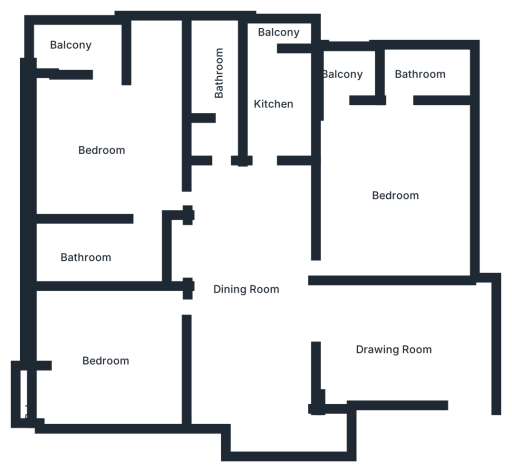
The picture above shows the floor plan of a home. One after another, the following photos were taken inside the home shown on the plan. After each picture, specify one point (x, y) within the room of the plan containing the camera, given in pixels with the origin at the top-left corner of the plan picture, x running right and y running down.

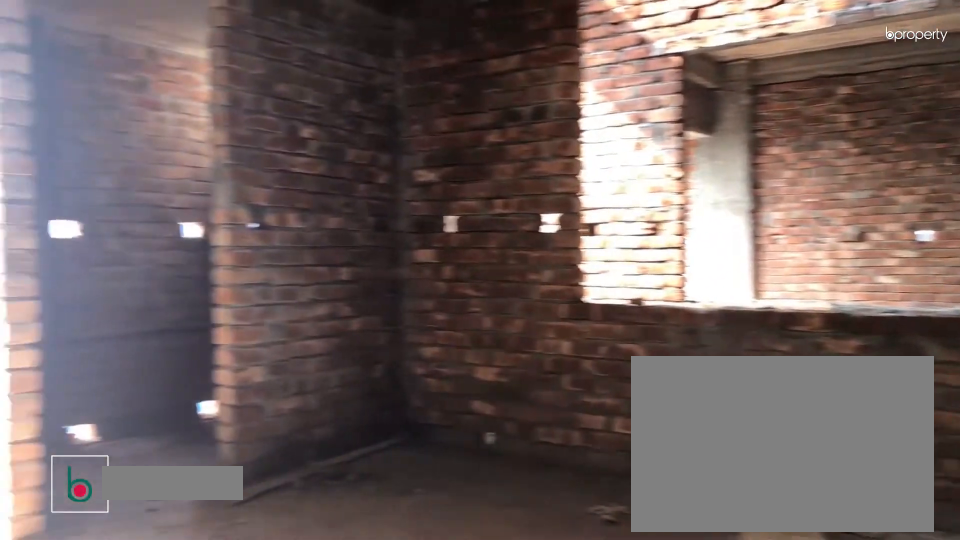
(389, 195)
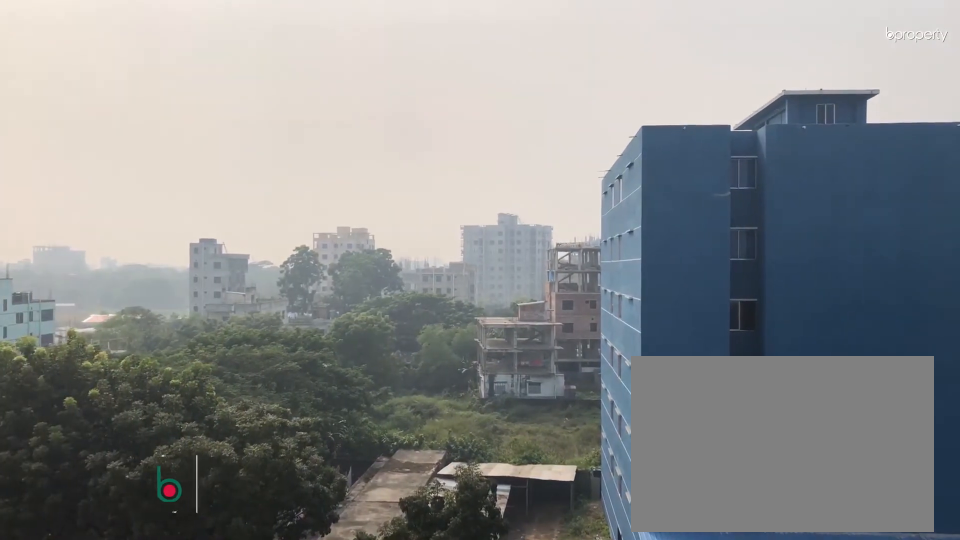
(338, 71)
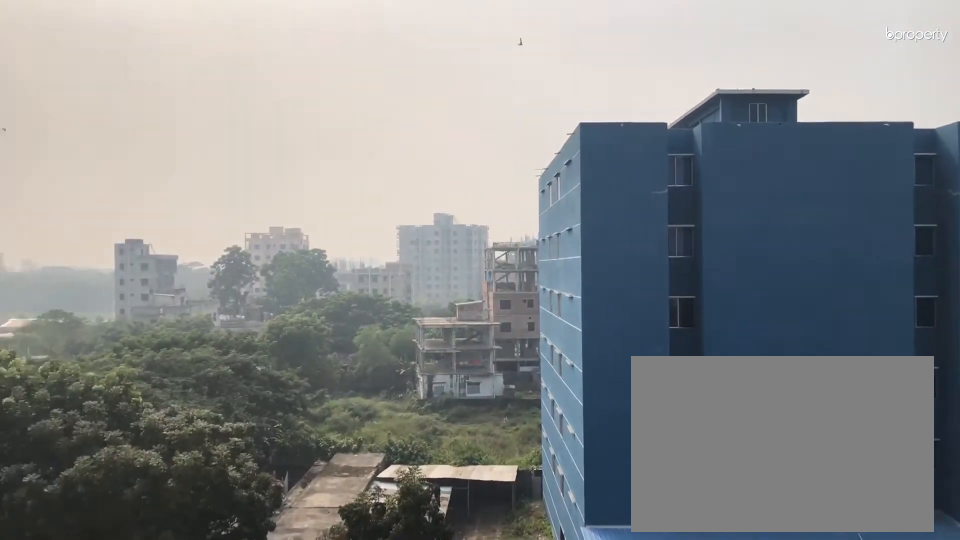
(338, 71)
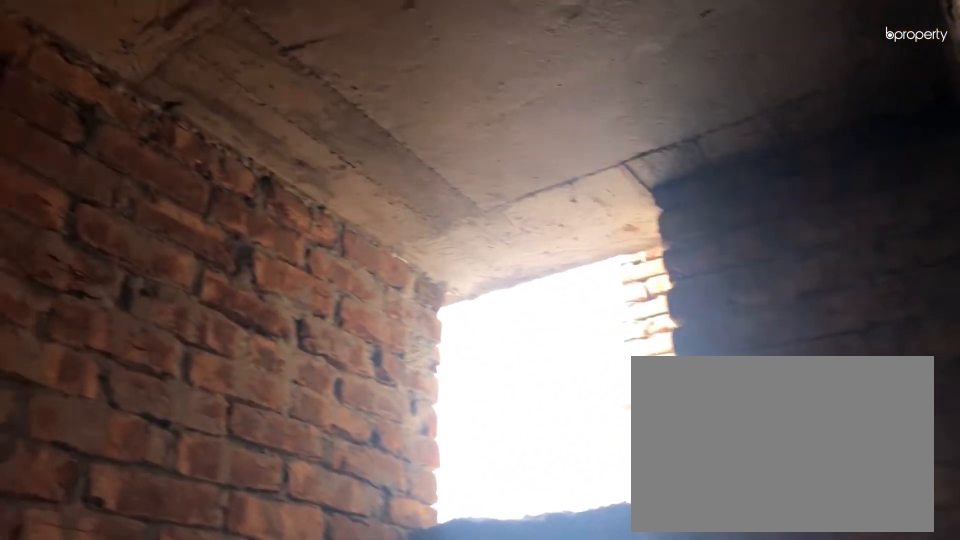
(430, 75)
